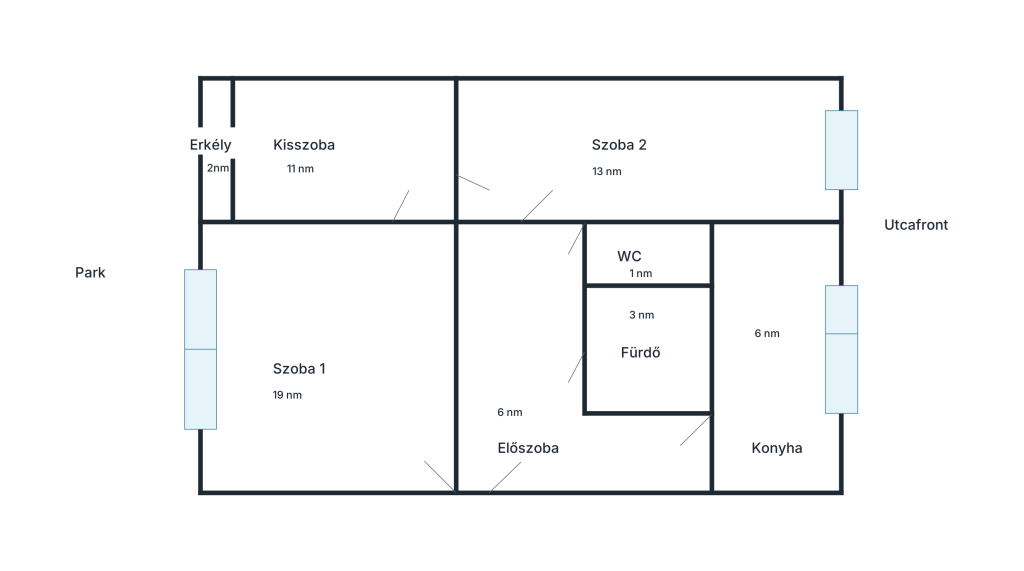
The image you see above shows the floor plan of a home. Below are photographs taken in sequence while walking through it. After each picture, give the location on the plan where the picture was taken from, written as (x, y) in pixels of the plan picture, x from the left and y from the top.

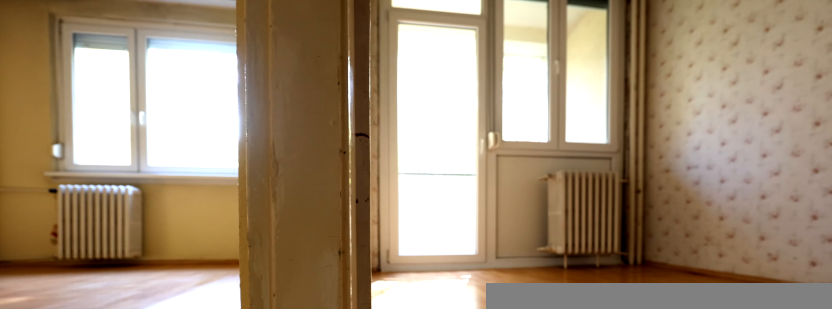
(421, 227)
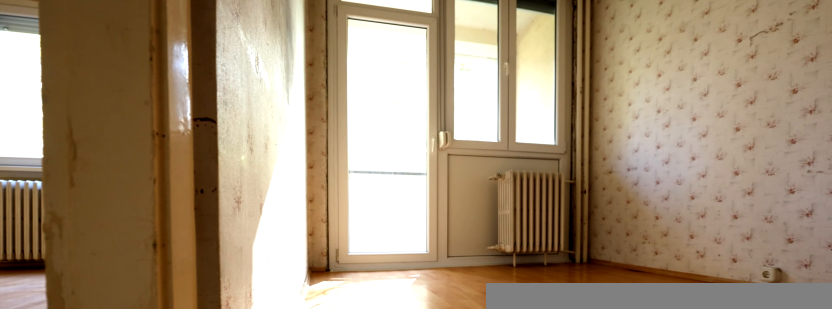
(421, 227)
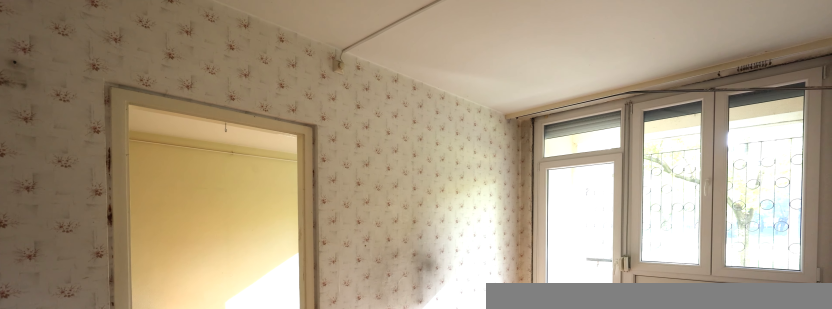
(349, 182)
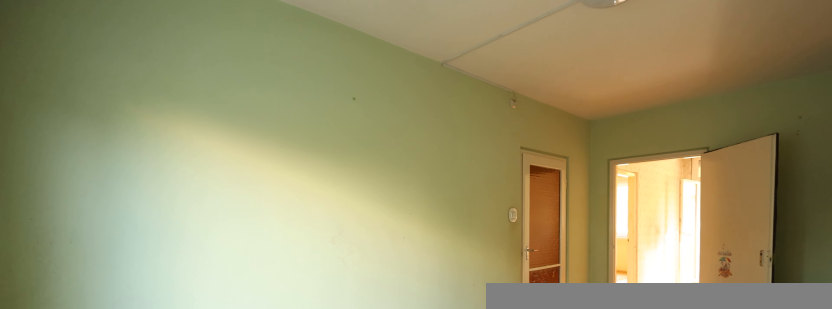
(640, 185)
